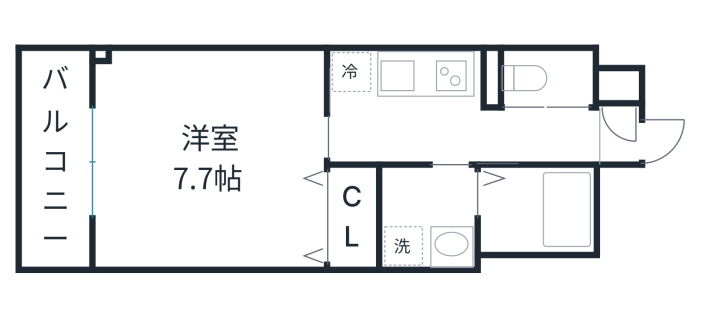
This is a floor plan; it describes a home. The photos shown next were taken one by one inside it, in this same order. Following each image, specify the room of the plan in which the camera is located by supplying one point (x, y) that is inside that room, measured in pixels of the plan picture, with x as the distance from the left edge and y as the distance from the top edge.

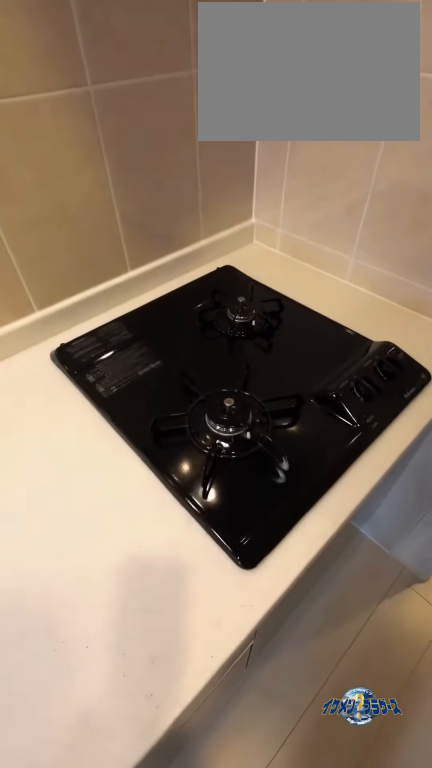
(399, 80)
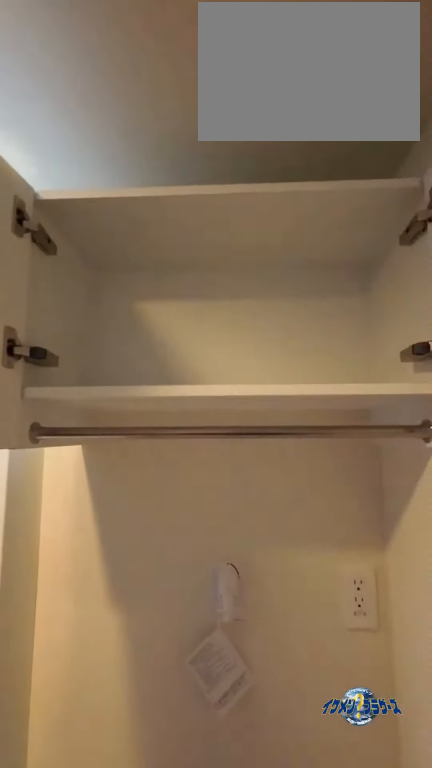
(433, 233)
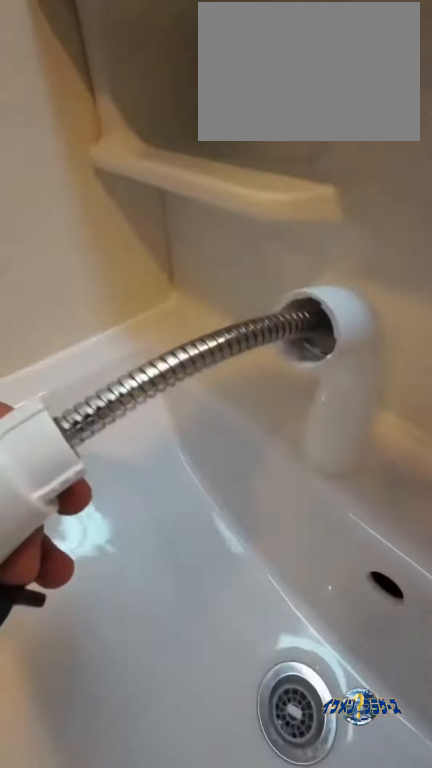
(433, 233)
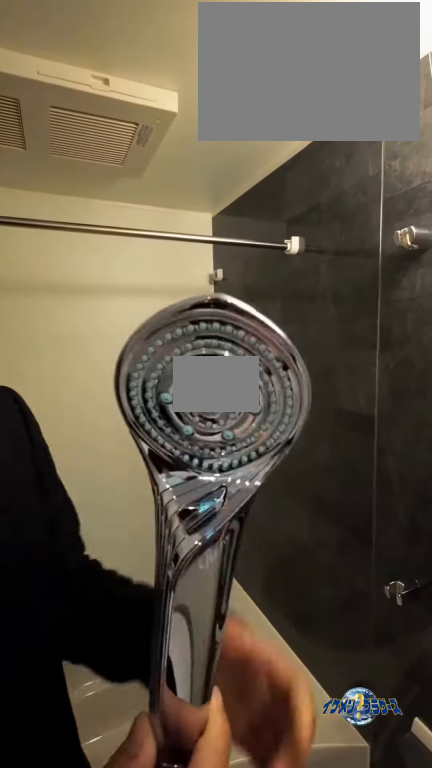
(539, 212)
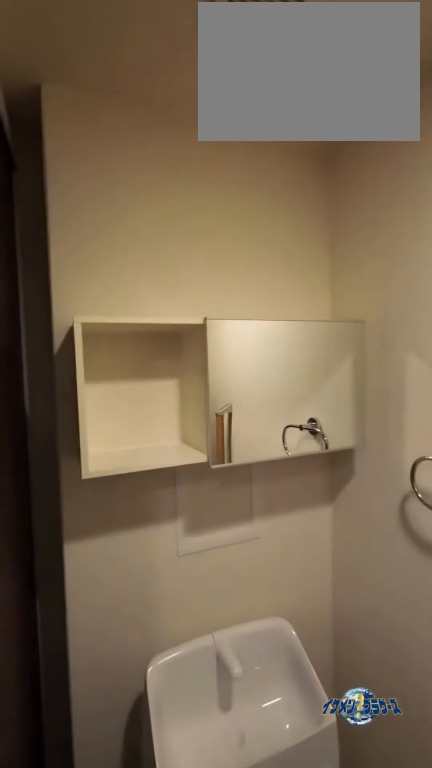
(550, 78)
